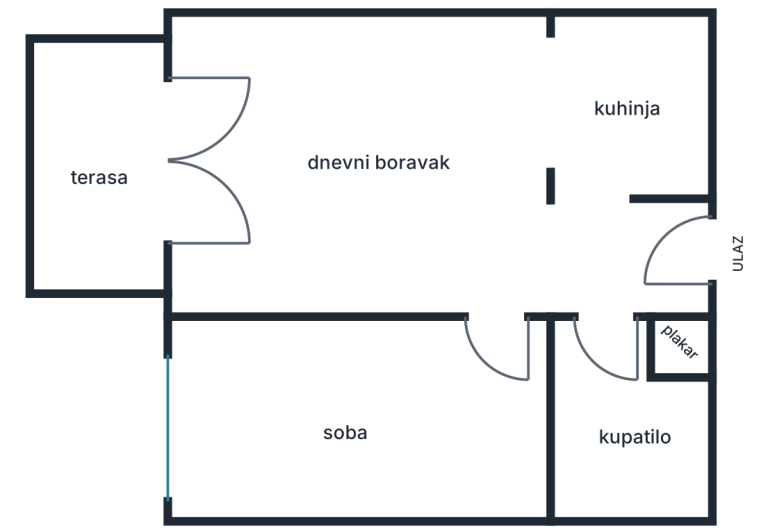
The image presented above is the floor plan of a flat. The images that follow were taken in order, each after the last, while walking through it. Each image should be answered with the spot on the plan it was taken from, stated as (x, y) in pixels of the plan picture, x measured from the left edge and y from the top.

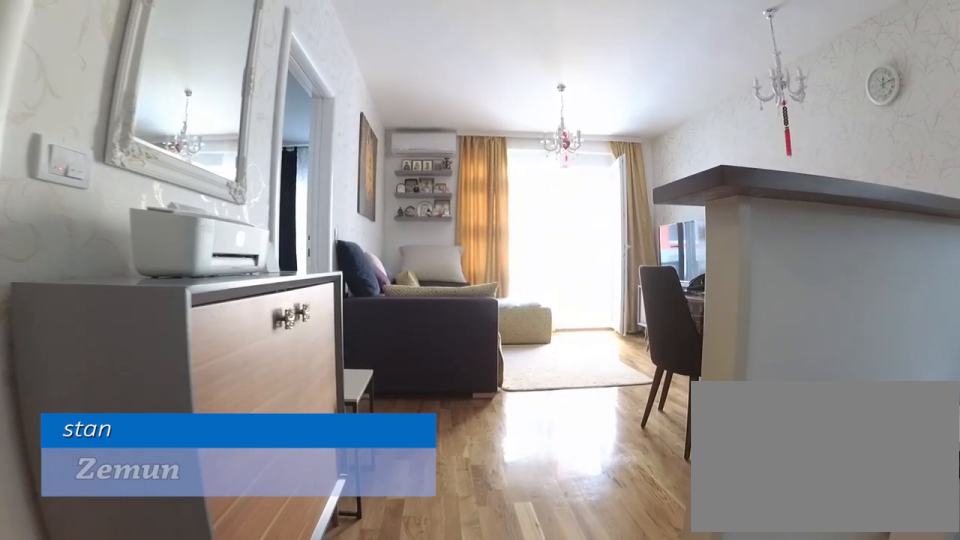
(654, 259)
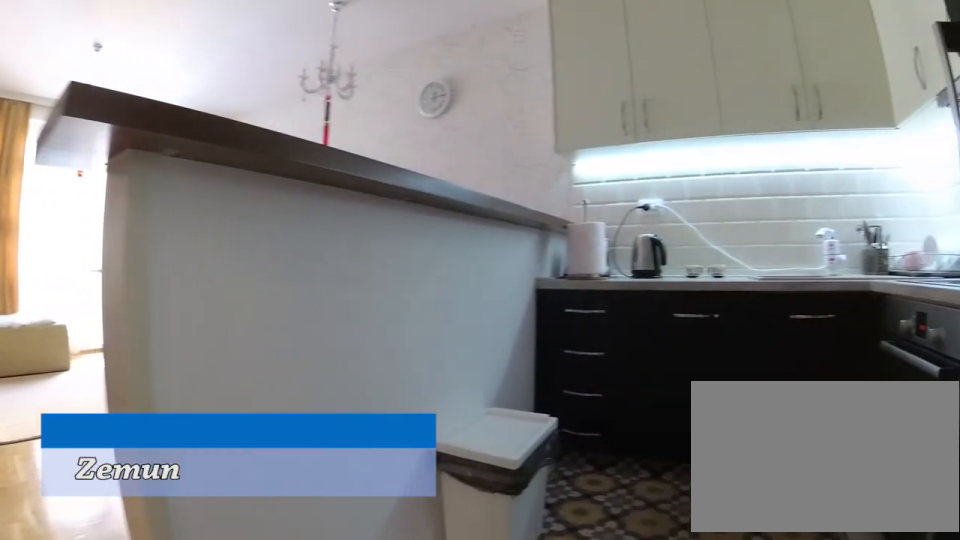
(614, 252)
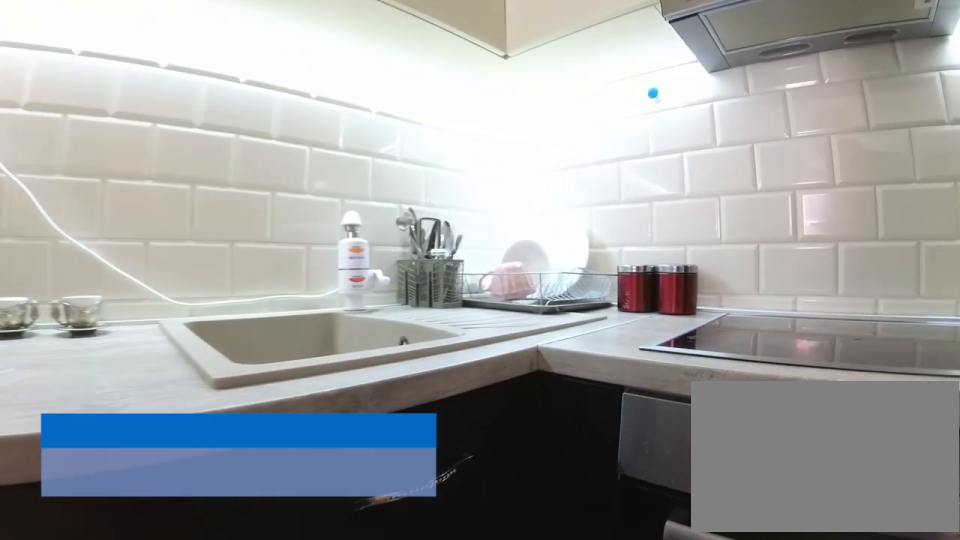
(606, 103)
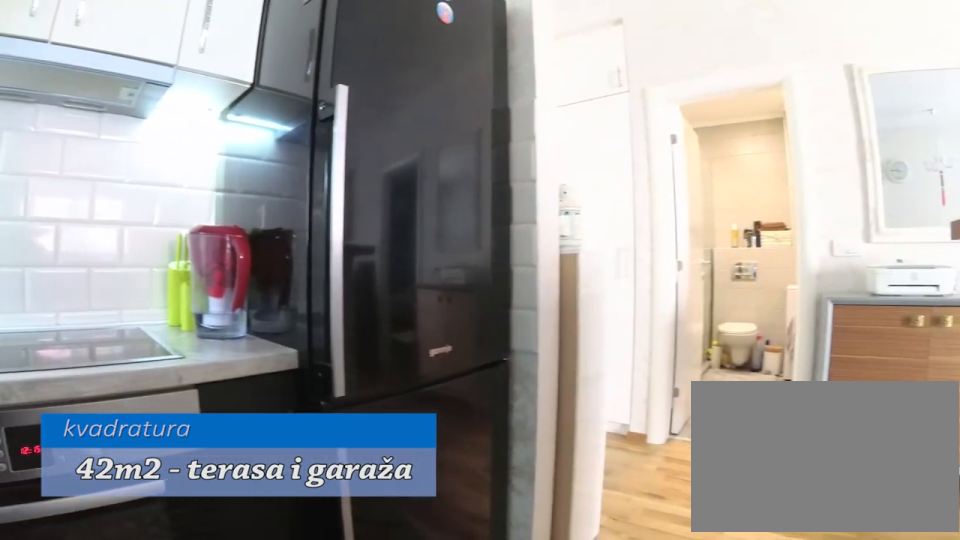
(587, 56)
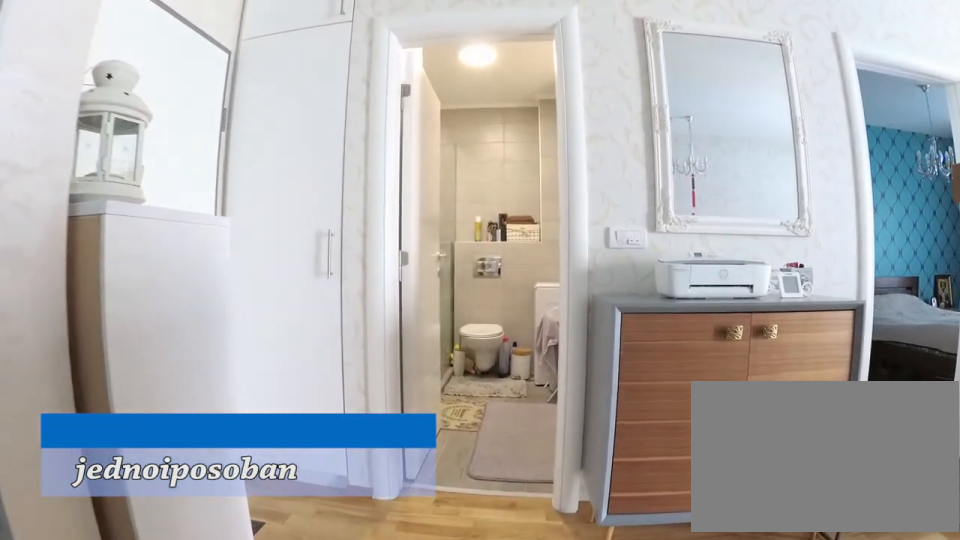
(599, 142)
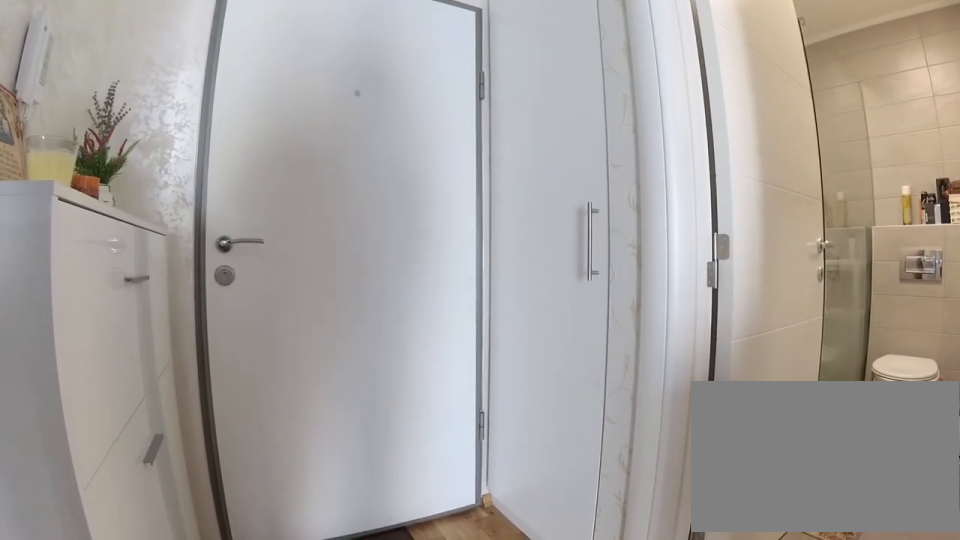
(581, 193)
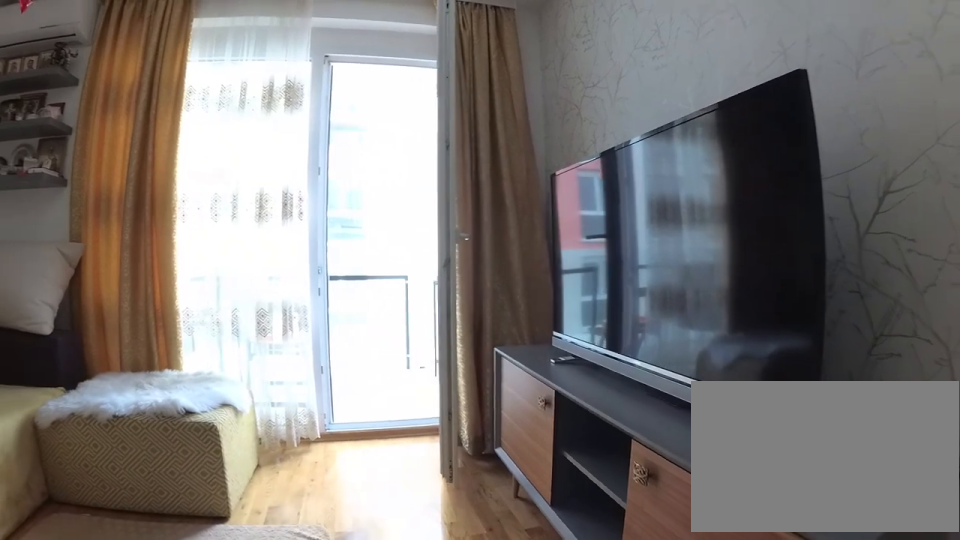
(436, 117)
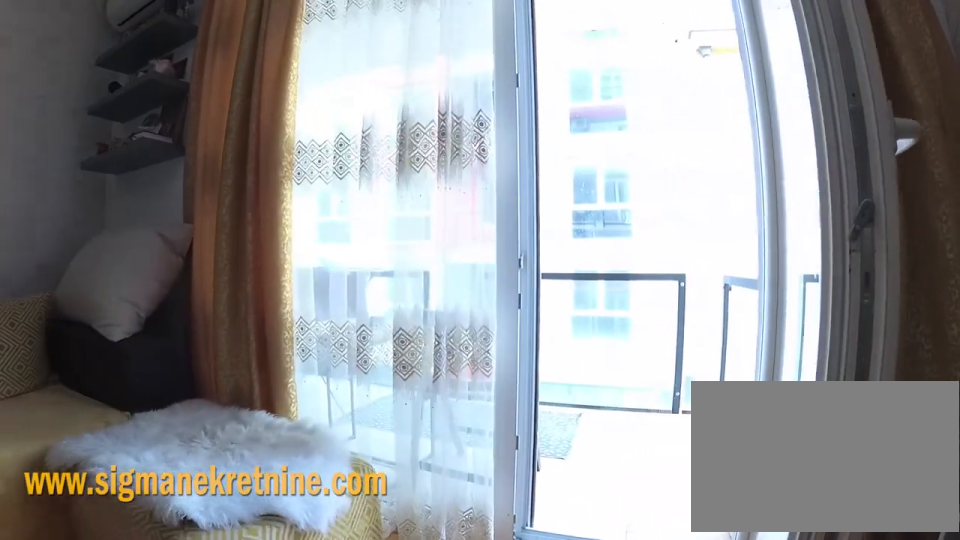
(331, 74)
